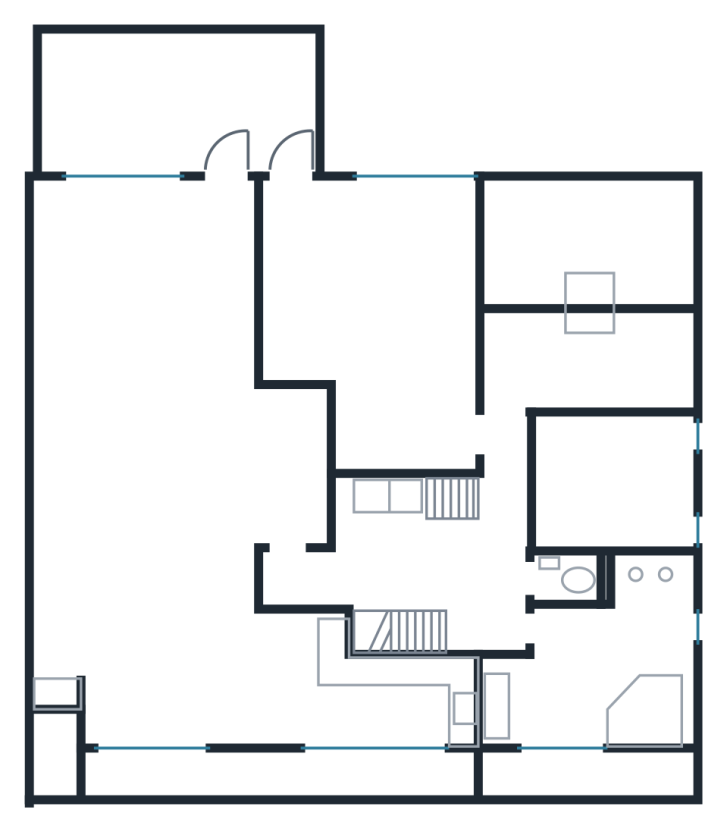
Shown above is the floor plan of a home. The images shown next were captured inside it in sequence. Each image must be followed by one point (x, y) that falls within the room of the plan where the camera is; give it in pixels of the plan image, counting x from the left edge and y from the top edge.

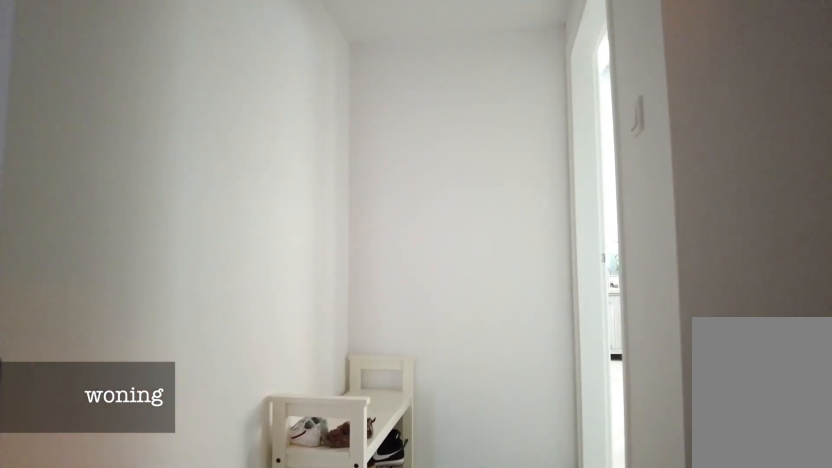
(430, 555)
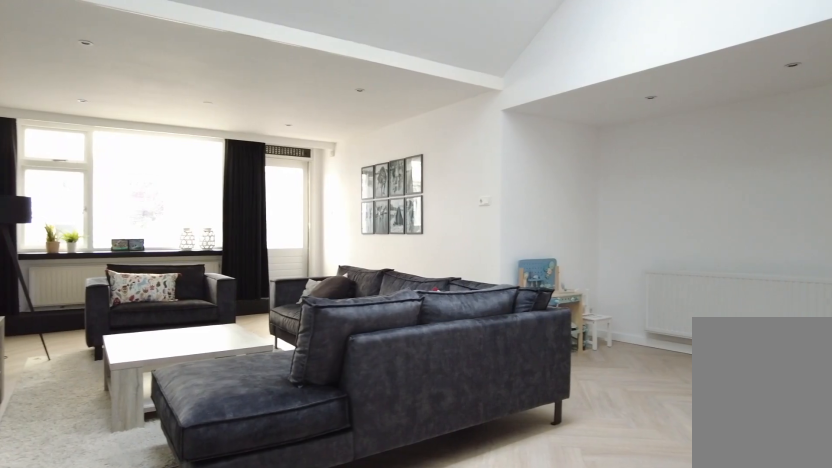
(179, 487)
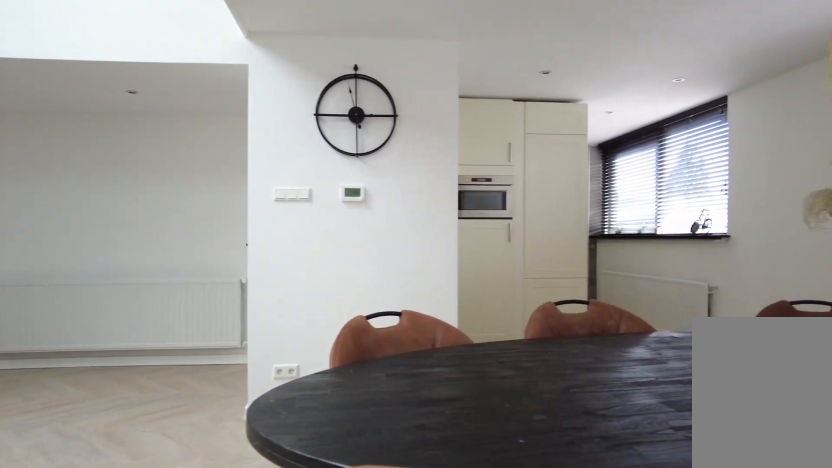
(179, 487)
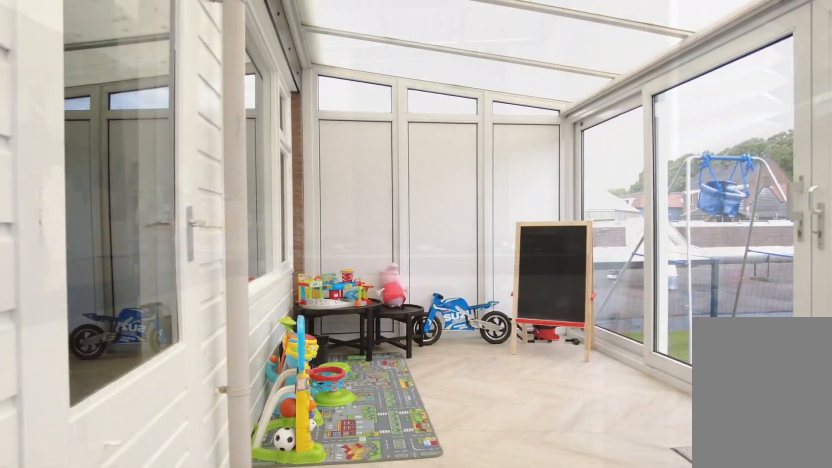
(179, 101)
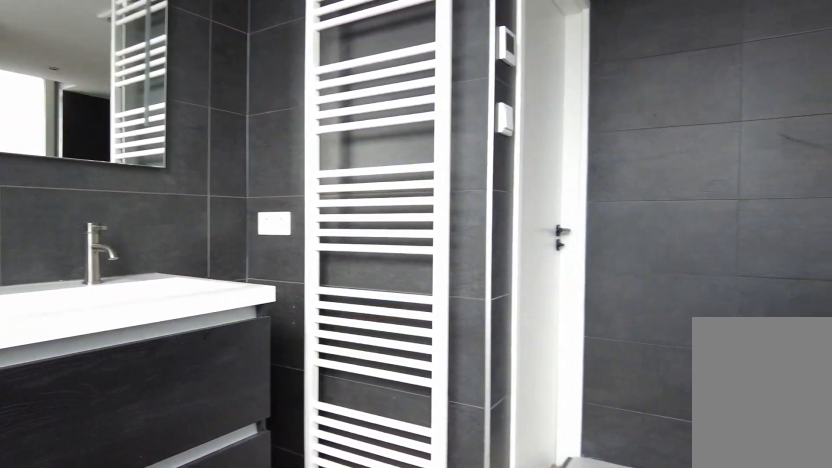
(598, 657)
